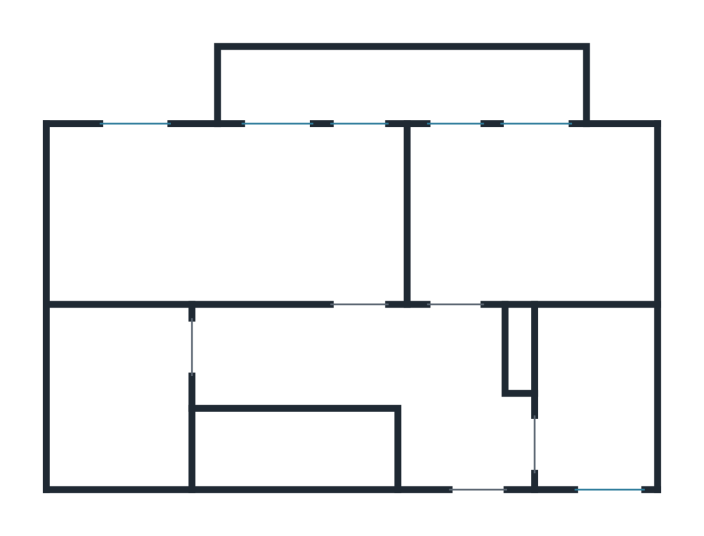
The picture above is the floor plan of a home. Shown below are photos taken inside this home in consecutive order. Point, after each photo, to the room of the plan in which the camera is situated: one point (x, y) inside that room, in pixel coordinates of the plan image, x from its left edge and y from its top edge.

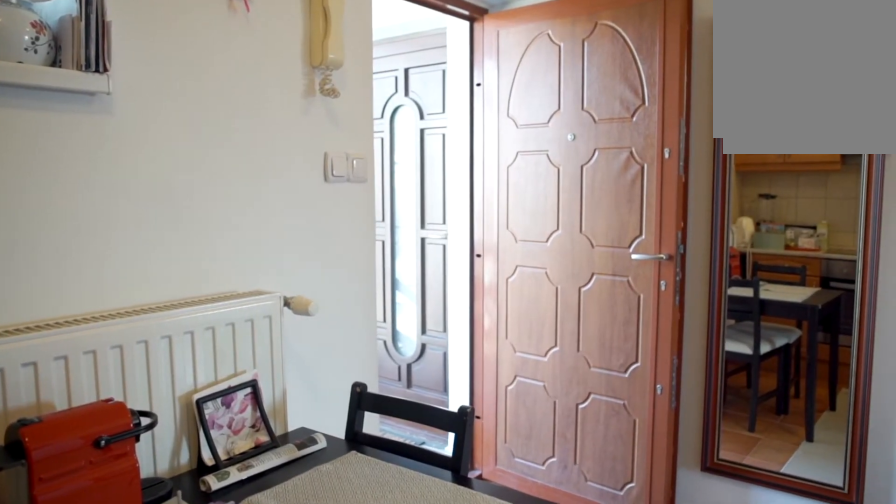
(496, 446)
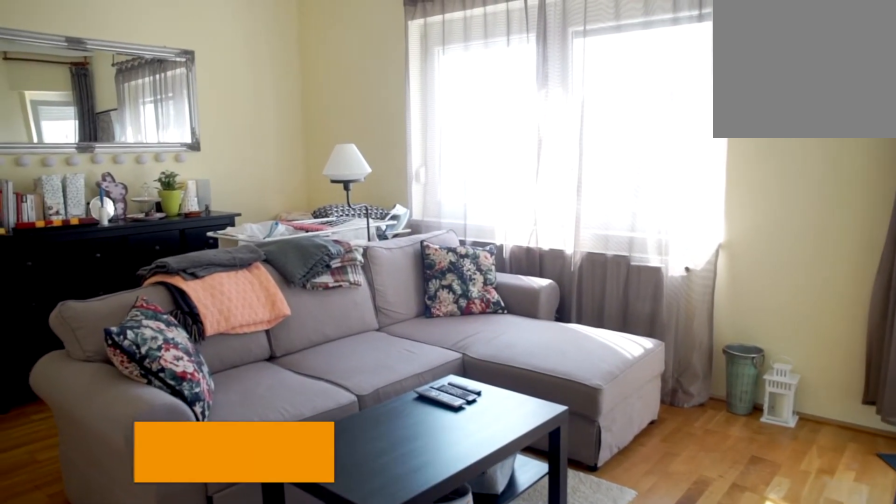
(227, 219)
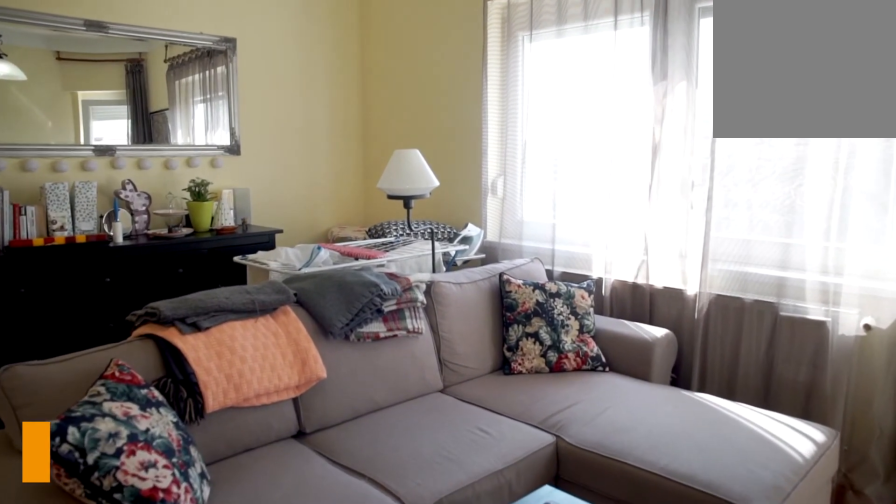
(227, 219)
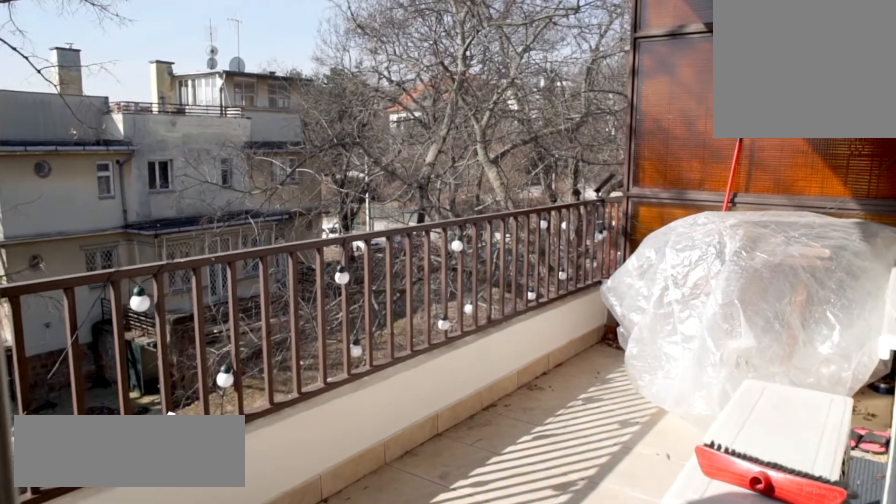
(396, 88)
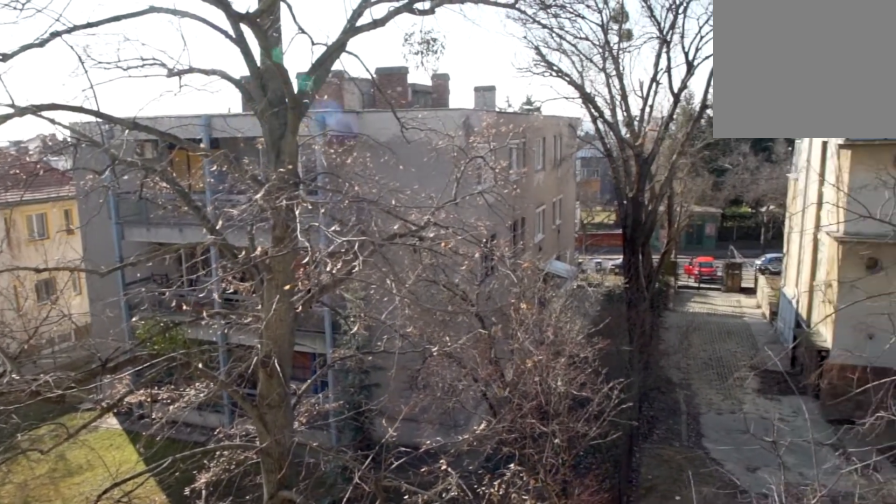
(395, 88)
